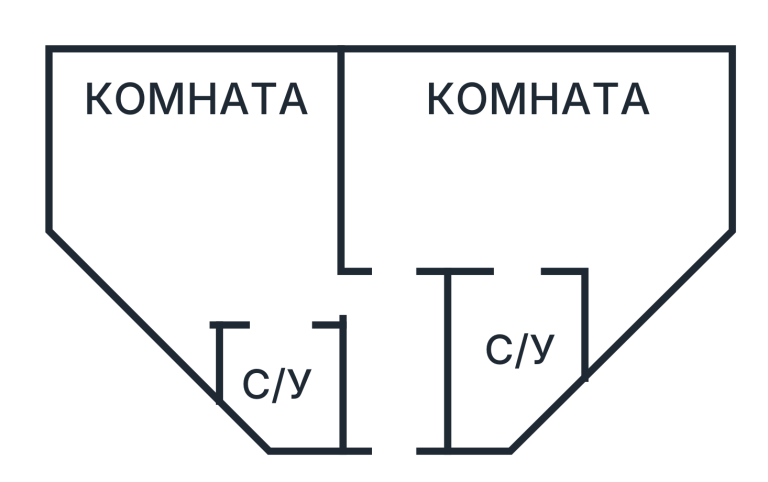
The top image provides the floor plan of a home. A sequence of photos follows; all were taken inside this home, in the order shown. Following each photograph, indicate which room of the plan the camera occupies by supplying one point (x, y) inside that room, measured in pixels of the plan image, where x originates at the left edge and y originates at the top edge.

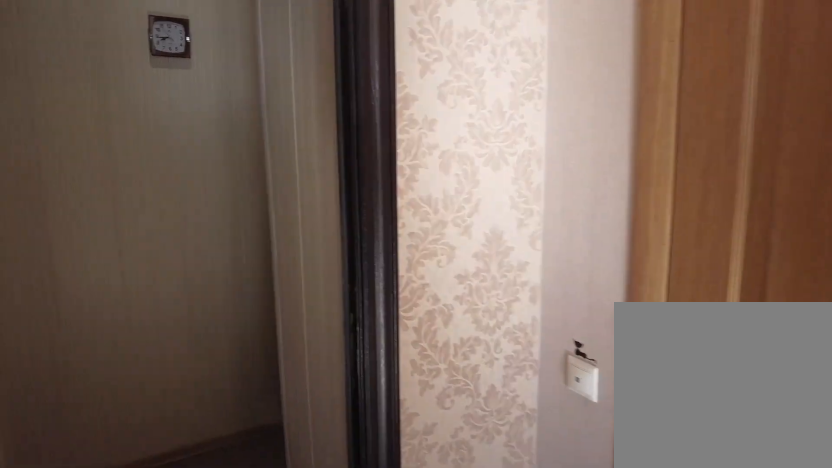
(321, 295)
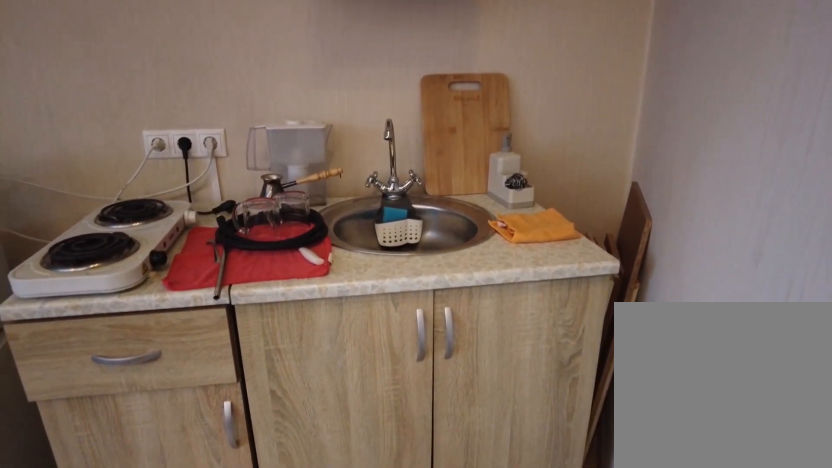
(431, 232)
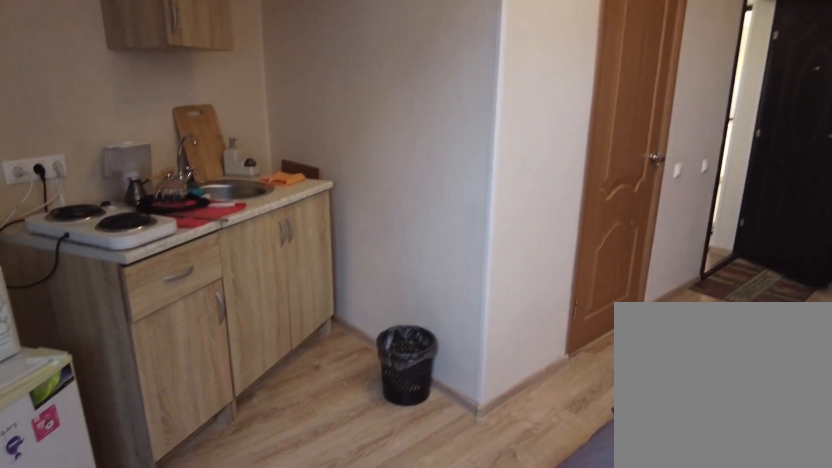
(694, 201)
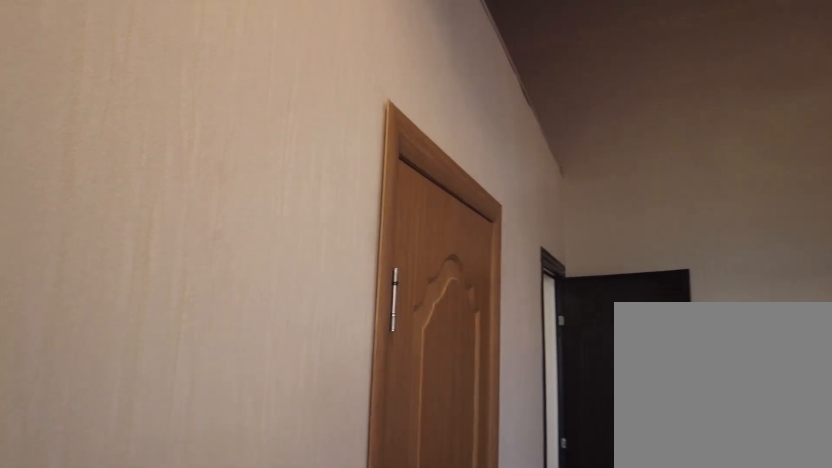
(522, 242)
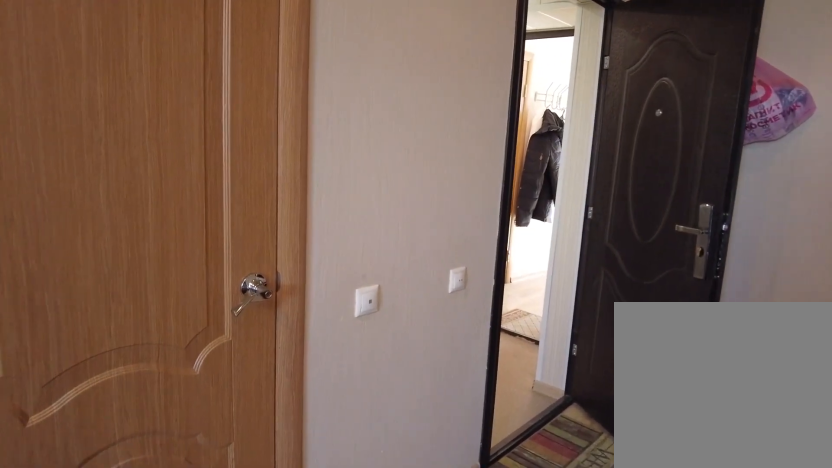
(522, 242)
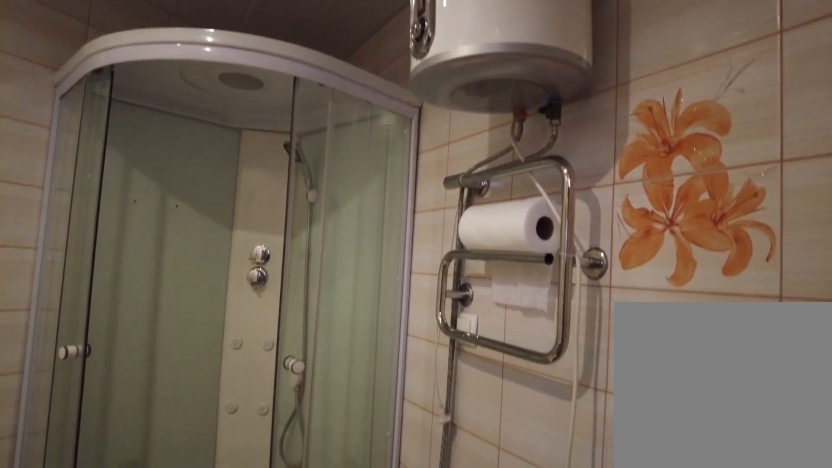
(529, 317)
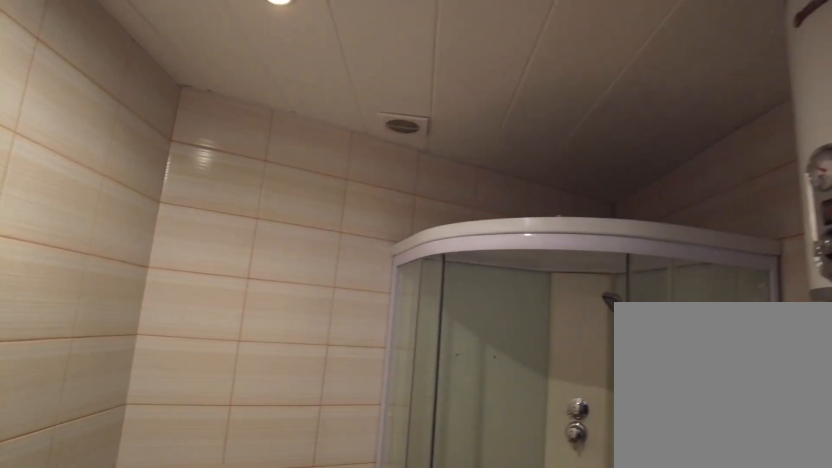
(529, 317)
